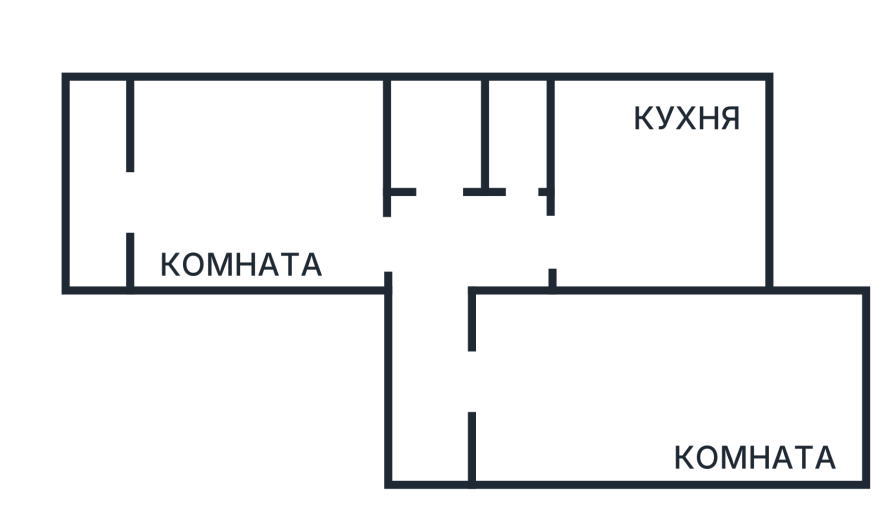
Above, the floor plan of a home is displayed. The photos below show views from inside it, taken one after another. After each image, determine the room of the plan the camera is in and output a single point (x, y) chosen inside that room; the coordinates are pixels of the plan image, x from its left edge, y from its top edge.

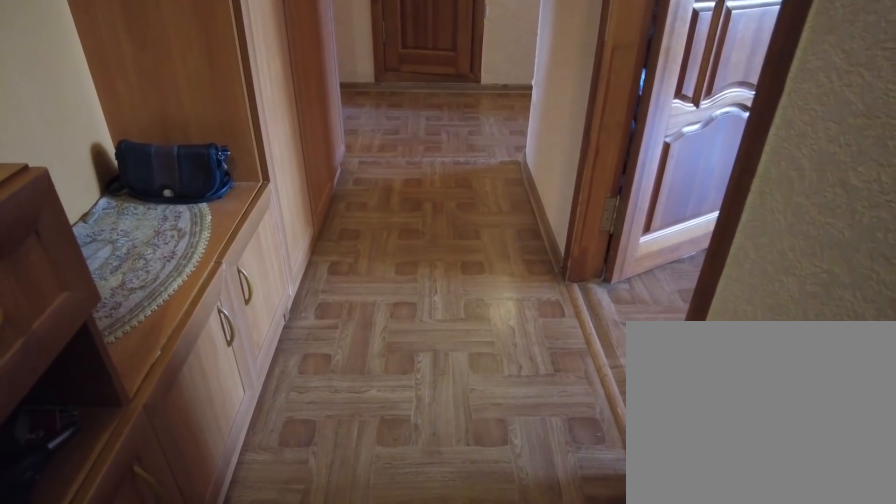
(441, 445)
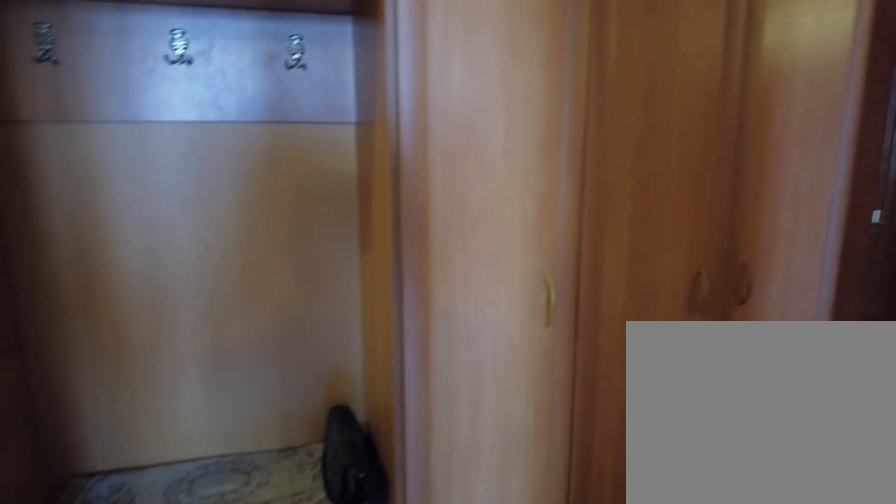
(441, 445)
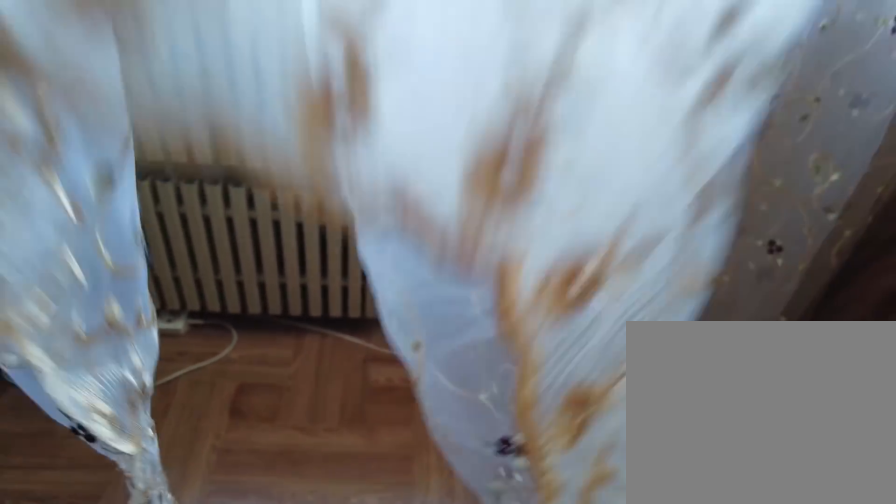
(585, 421)
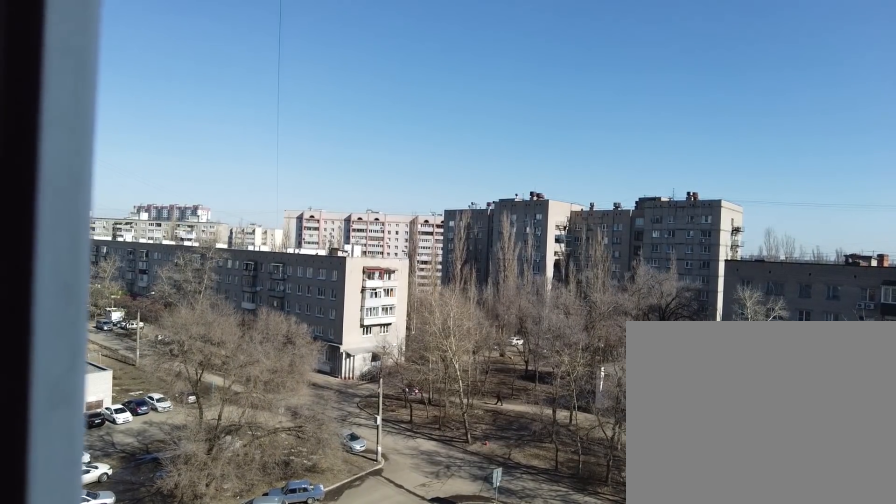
(585, 421)
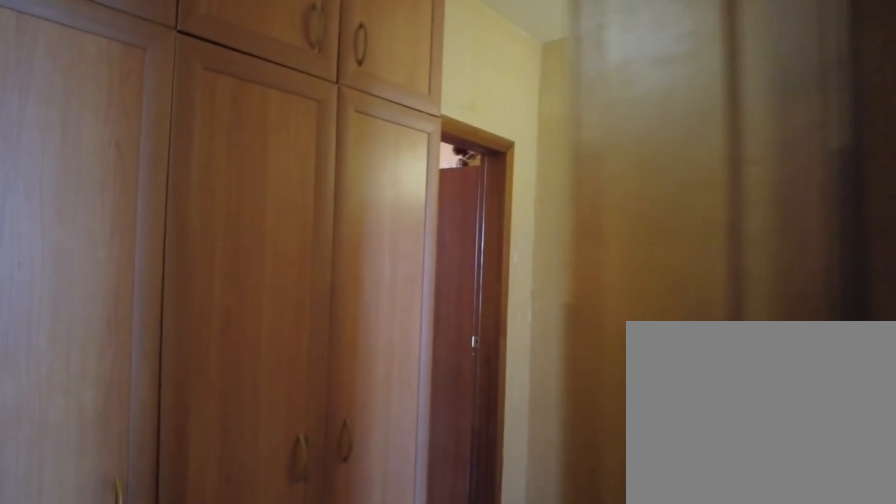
(478, 398)
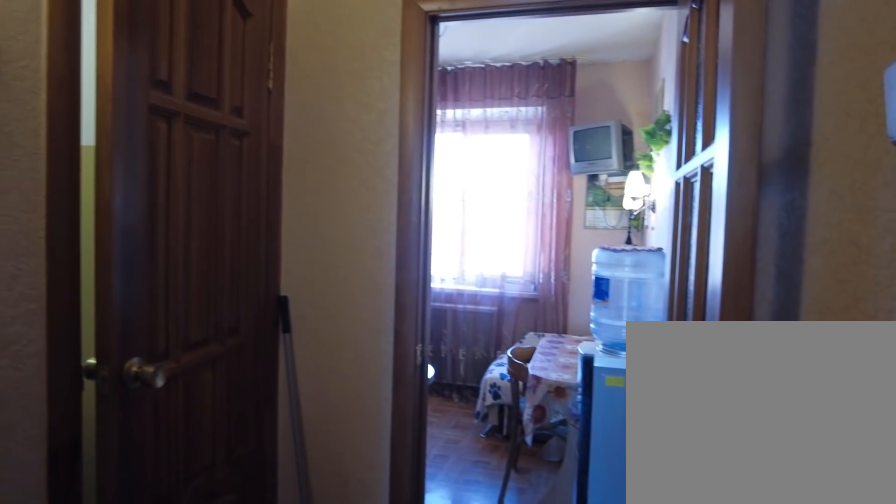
(440, 316)
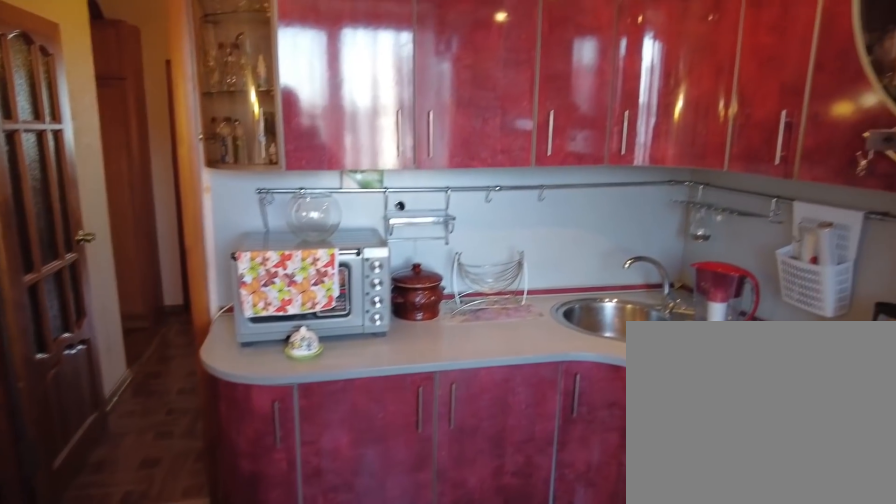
(604, 246)
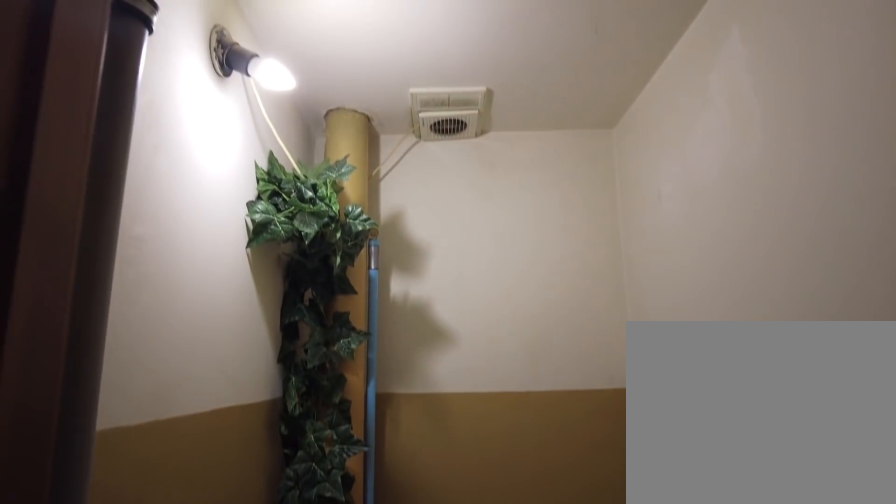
(521, 243)
